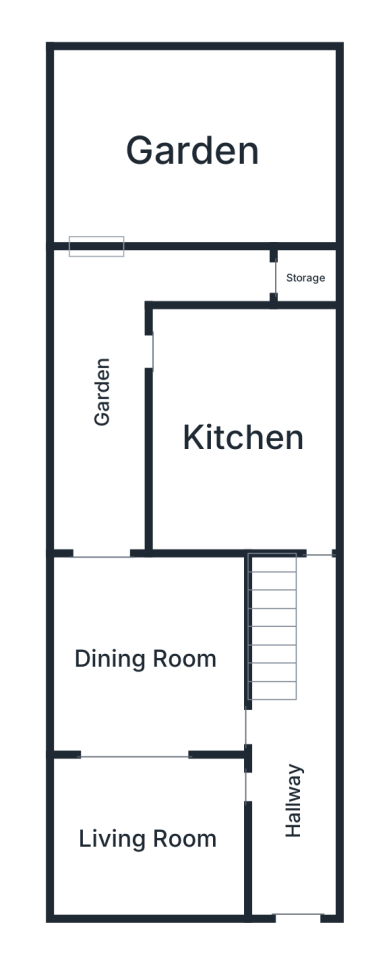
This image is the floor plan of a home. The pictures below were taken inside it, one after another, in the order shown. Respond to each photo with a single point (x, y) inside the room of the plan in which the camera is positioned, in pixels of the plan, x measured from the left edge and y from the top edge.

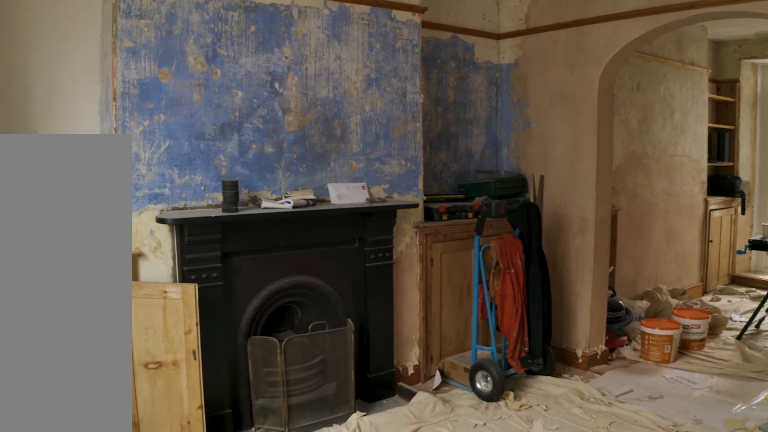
(152, 835)
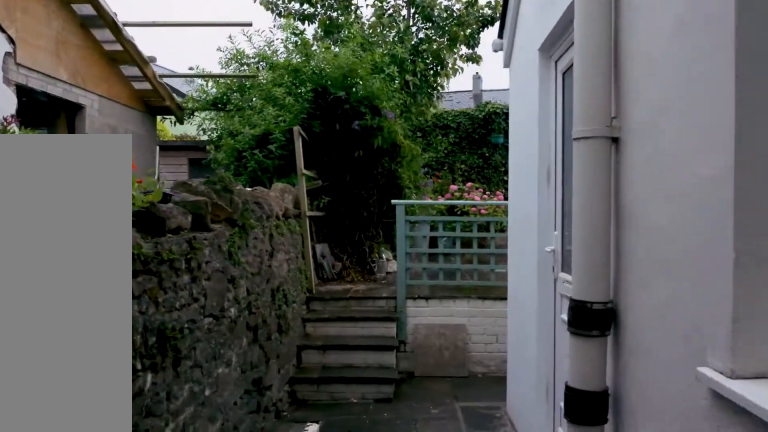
(127, 374)
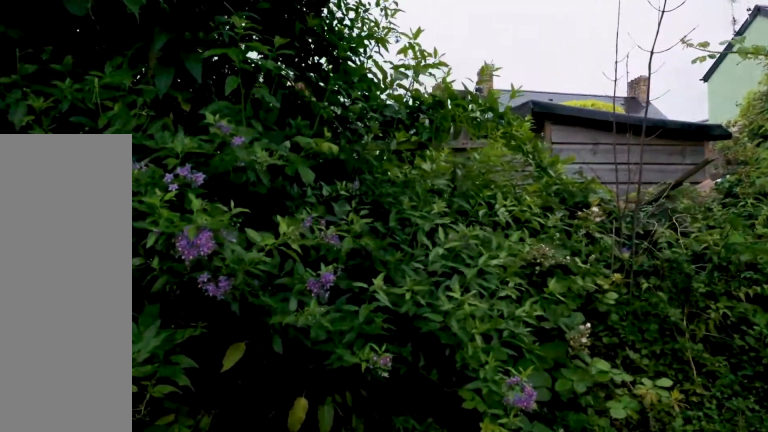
(195, 146)
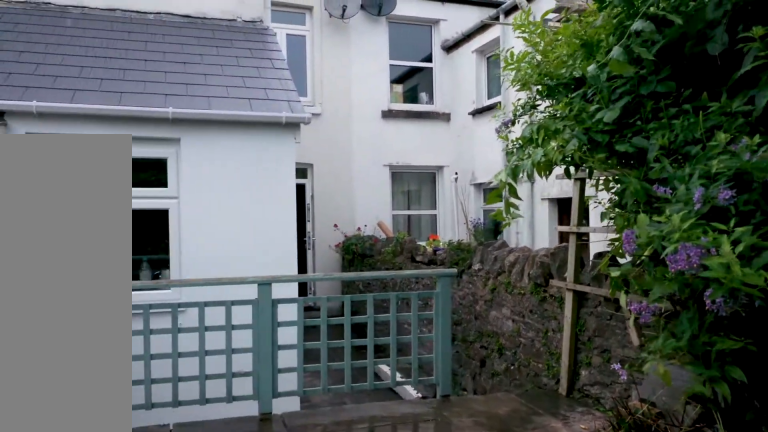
(195, 146)
